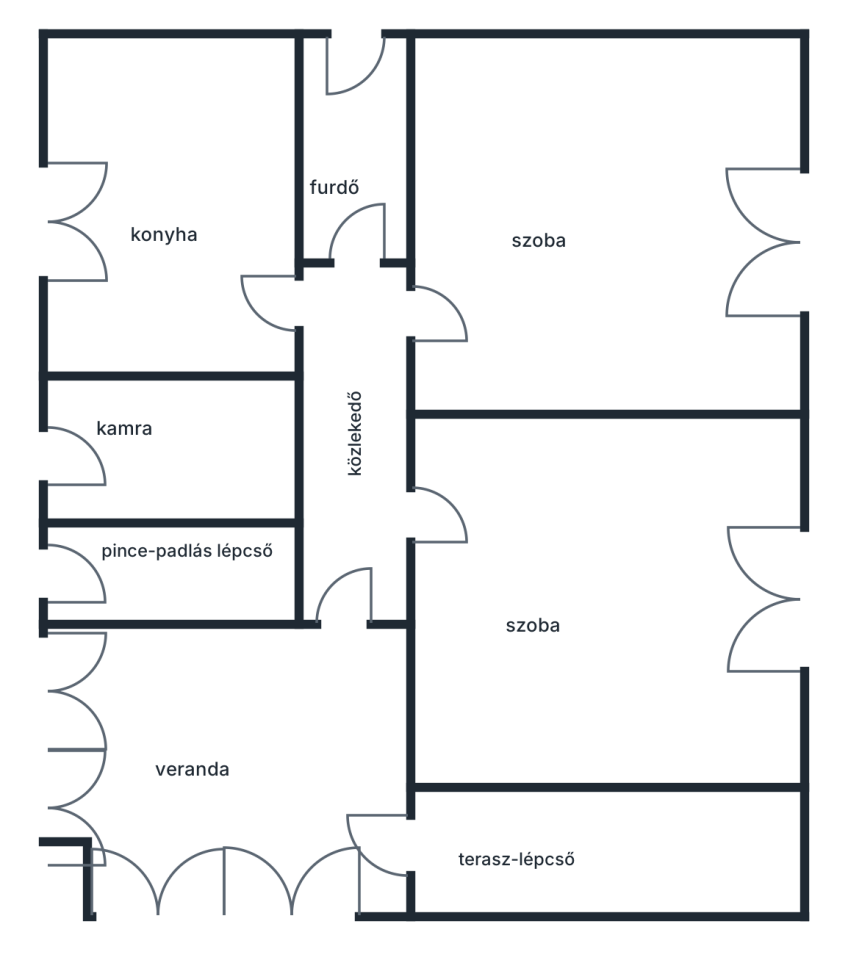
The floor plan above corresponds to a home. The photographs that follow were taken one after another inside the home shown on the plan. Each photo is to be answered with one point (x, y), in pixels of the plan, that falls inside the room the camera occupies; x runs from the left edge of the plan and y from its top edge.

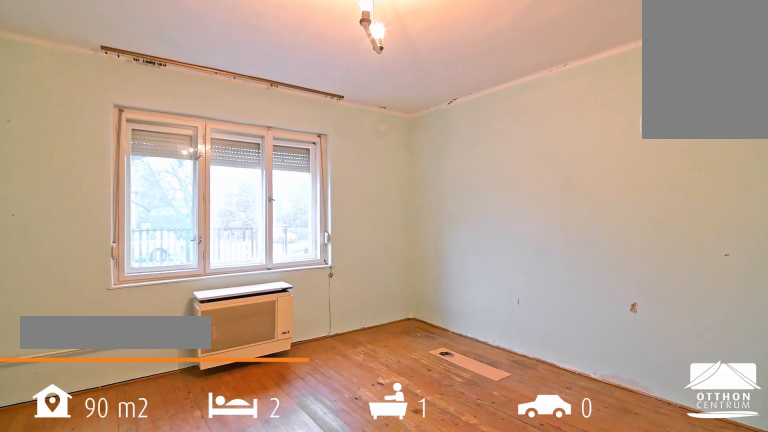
(608, 247)
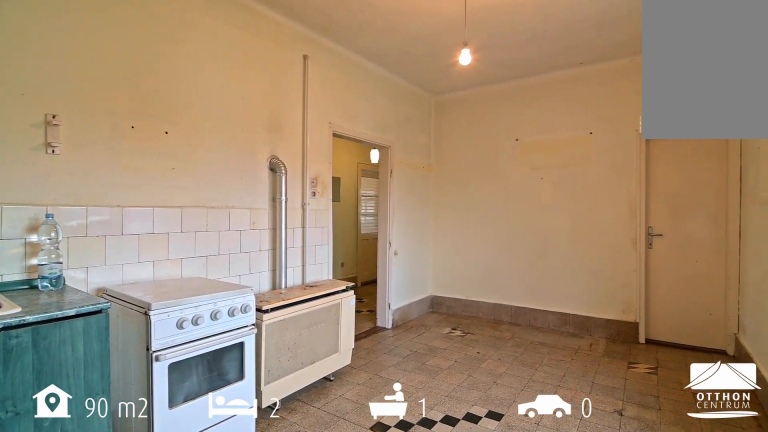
(195, 192)
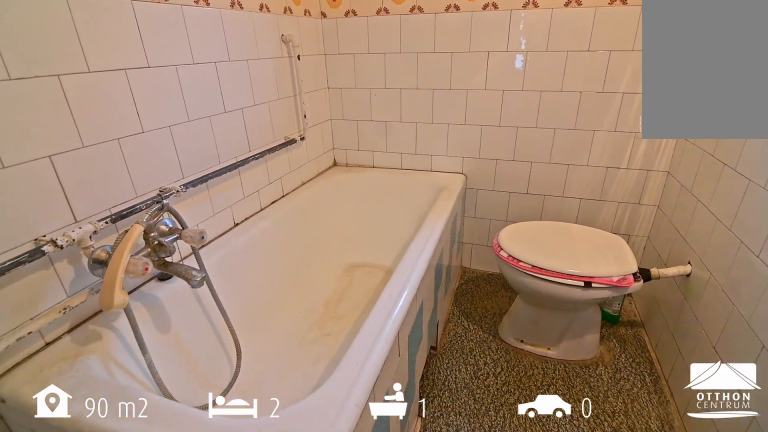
(360, 206)
